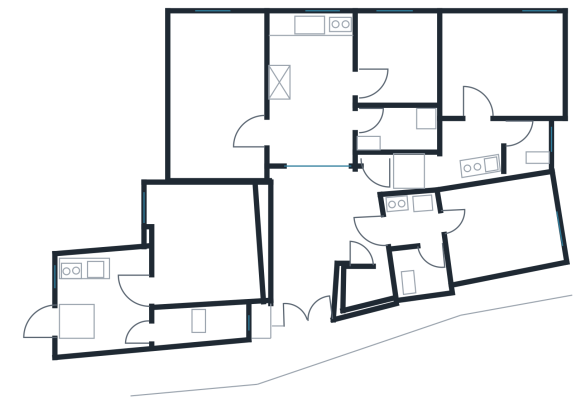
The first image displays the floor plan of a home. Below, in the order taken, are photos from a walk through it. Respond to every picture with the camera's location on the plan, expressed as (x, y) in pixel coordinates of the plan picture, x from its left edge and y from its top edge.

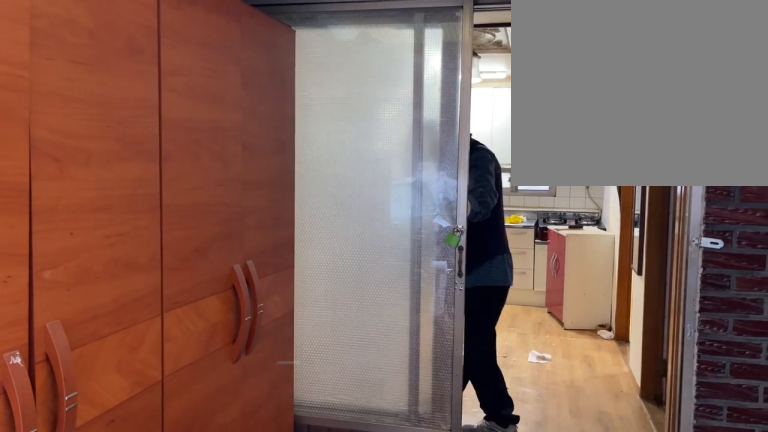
(343, 220)
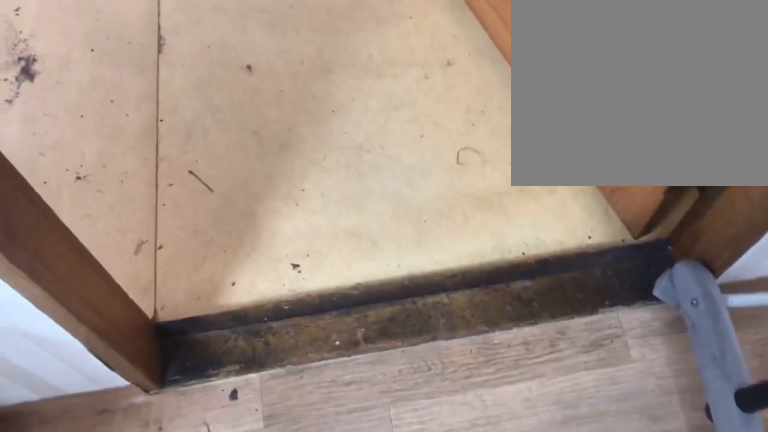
(331, 95)
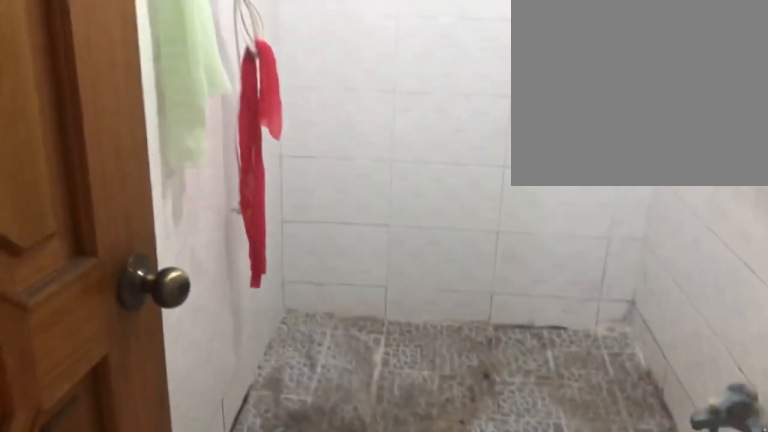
(348, 127)
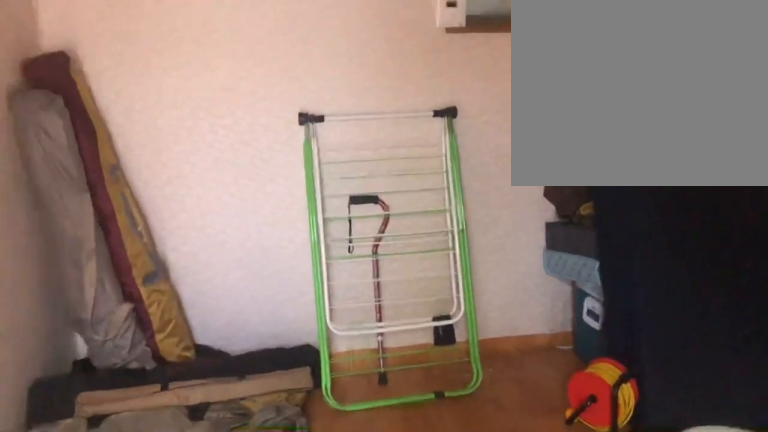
(450, 220)
